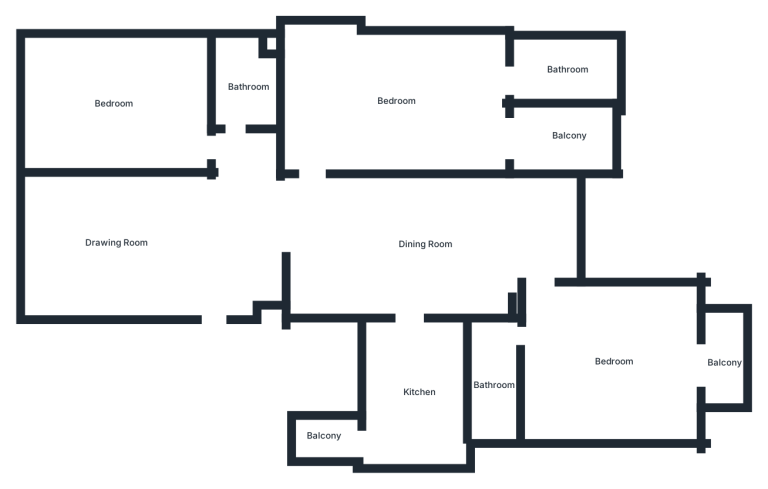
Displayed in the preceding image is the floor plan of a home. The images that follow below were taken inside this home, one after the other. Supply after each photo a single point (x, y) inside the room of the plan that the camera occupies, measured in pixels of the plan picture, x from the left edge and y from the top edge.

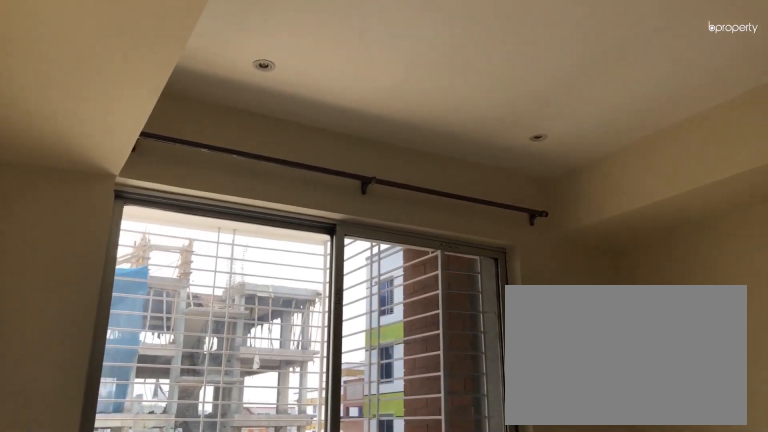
(613, 362)
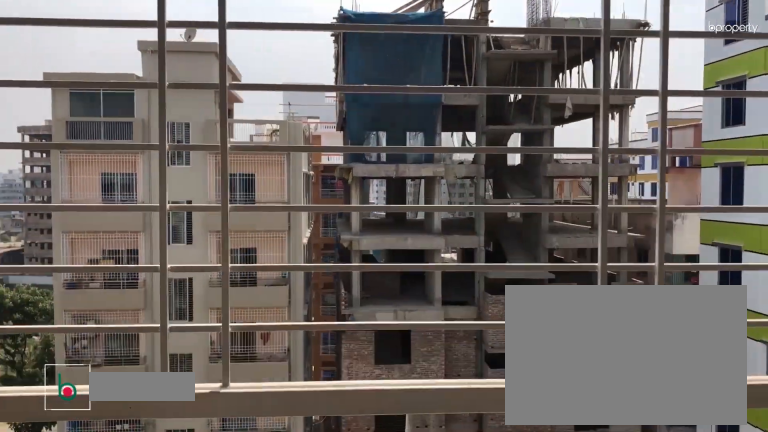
(726, 363)
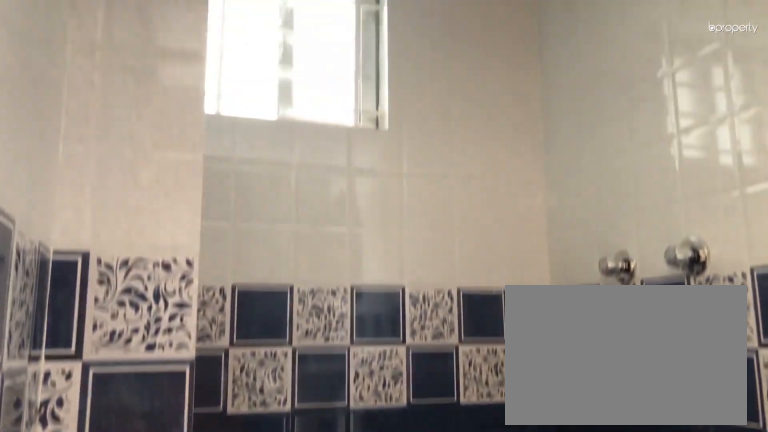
(493, 385)
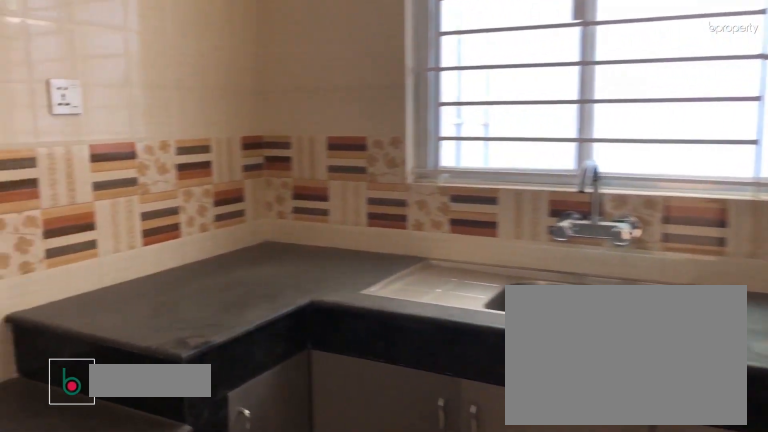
(419, 392)
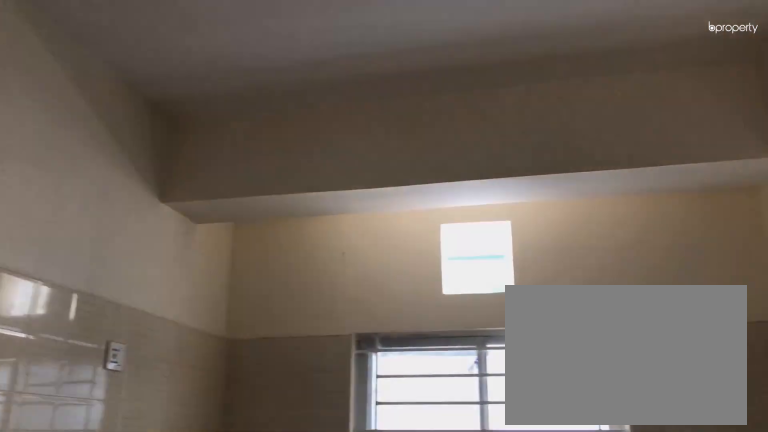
(419, 392)
